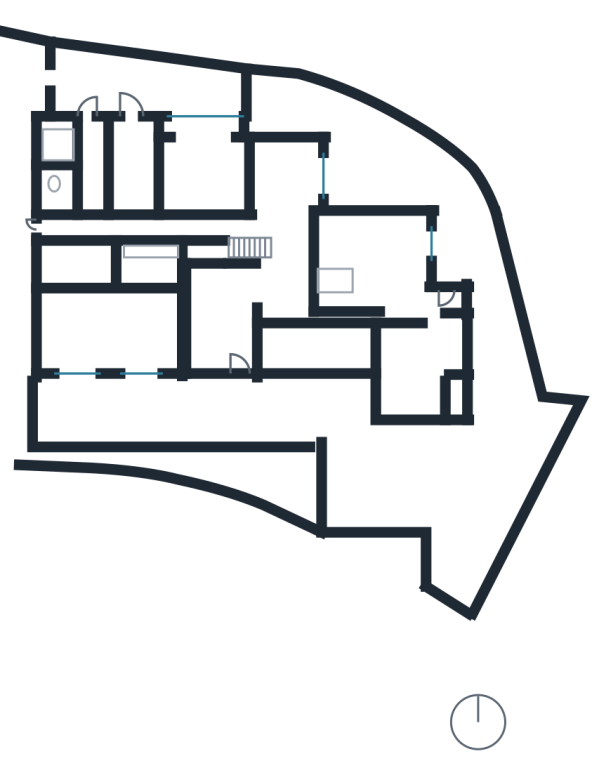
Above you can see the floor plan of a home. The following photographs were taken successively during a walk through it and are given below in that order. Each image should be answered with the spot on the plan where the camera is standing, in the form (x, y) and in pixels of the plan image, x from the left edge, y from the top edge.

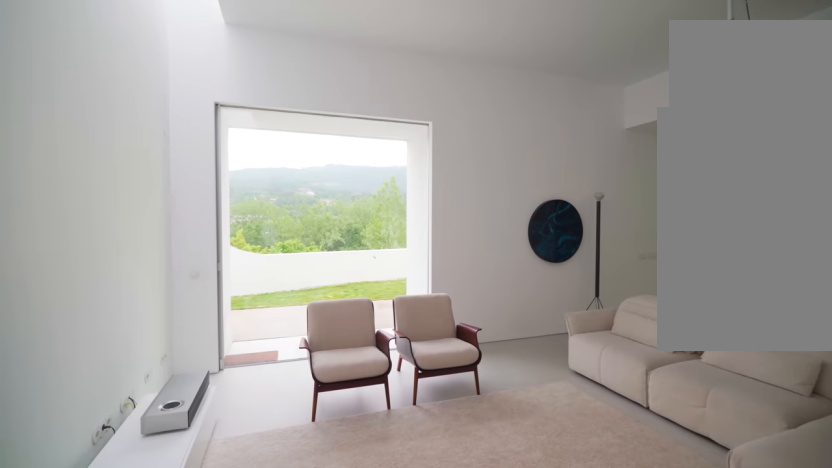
(369, 227)
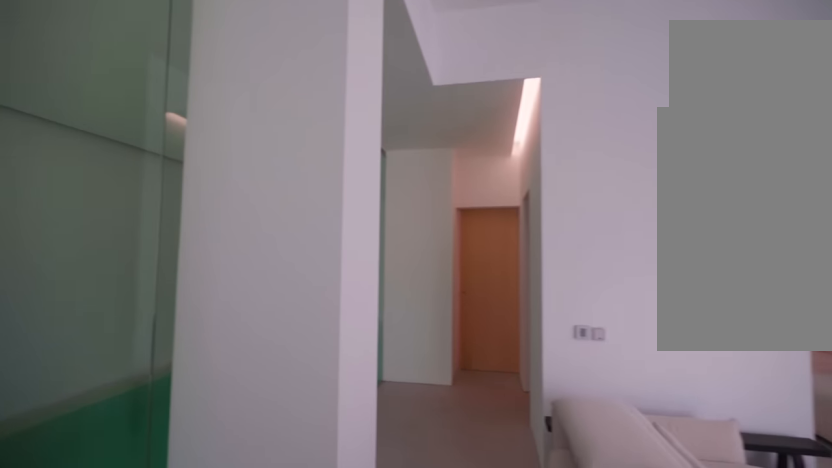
(380, 293)
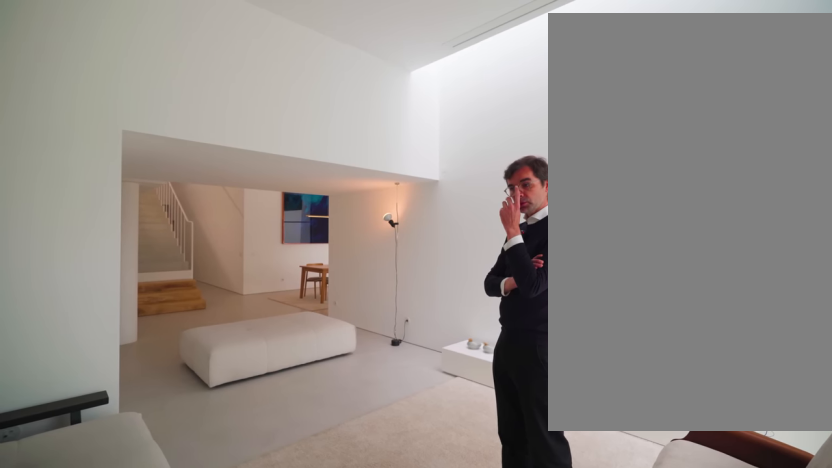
(414, 300)
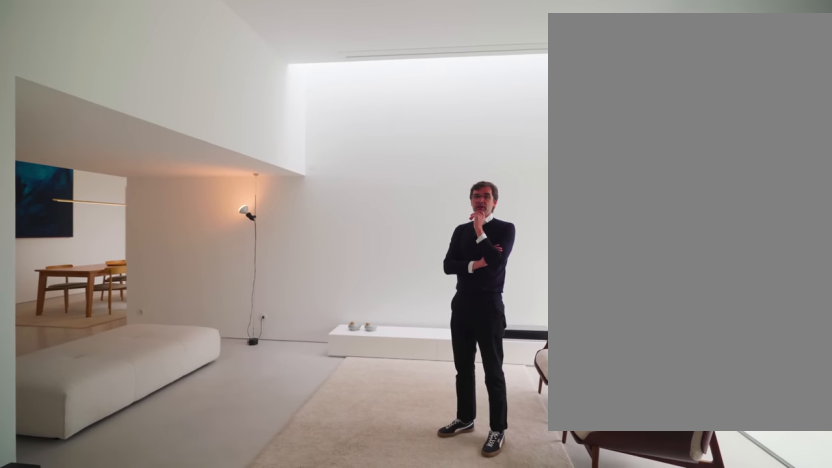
(411, 275)
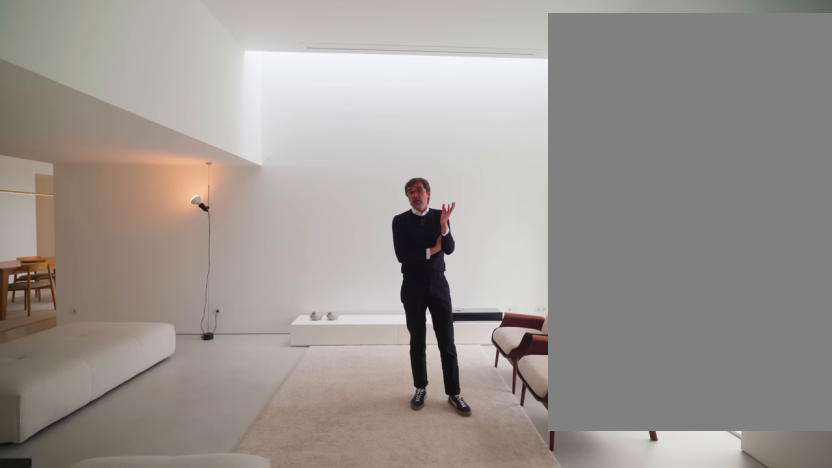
(395, 273)
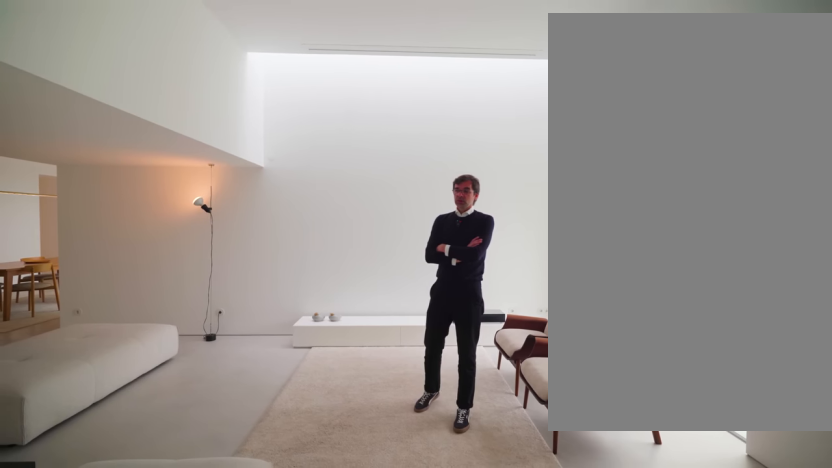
(395, 273)
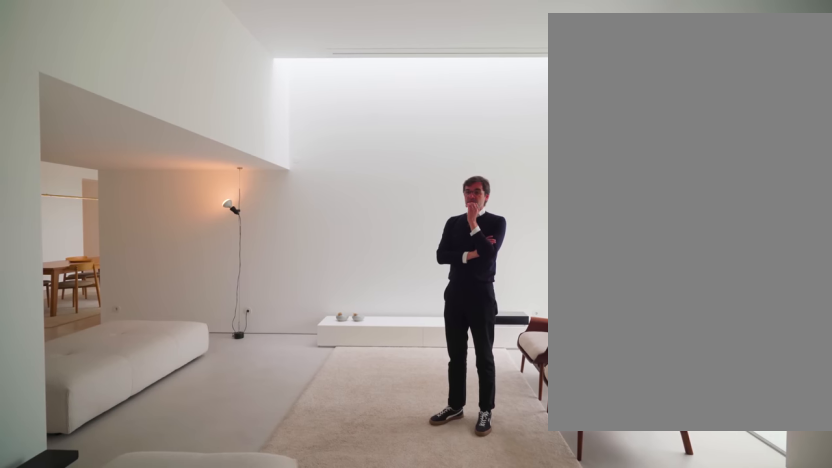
(396, 272)
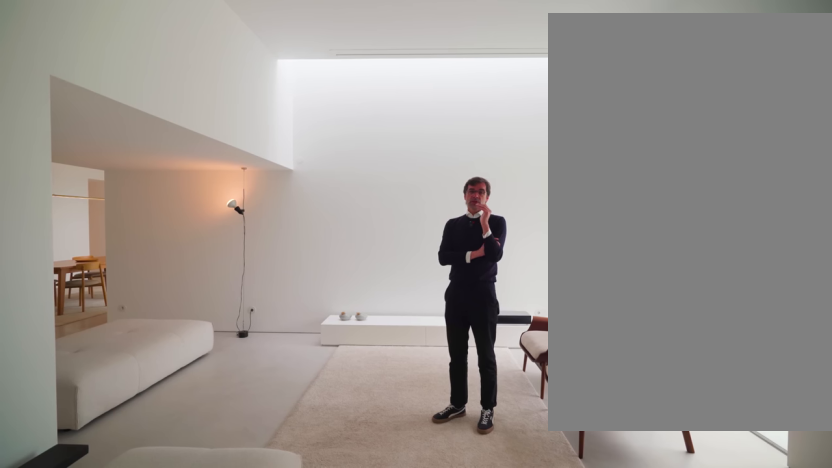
(396, 272)
